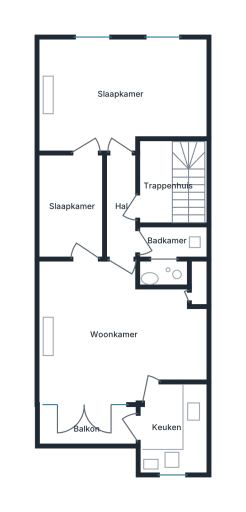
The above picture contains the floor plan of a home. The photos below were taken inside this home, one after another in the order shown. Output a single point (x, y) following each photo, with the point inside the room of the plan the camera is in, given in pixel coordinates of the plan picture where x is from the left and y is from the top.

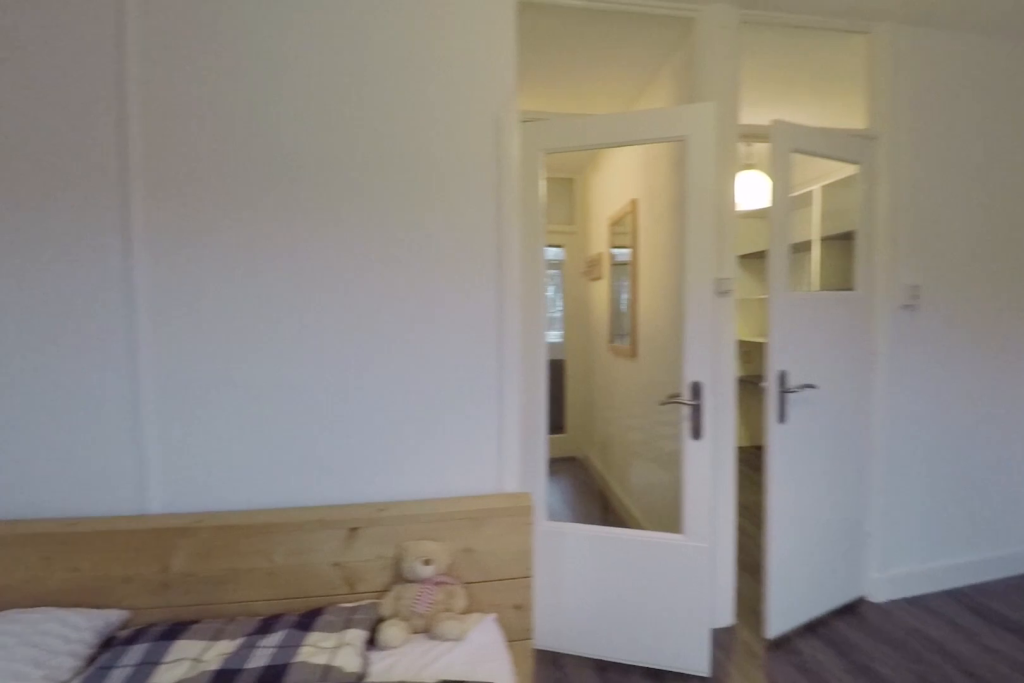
(122, 93)
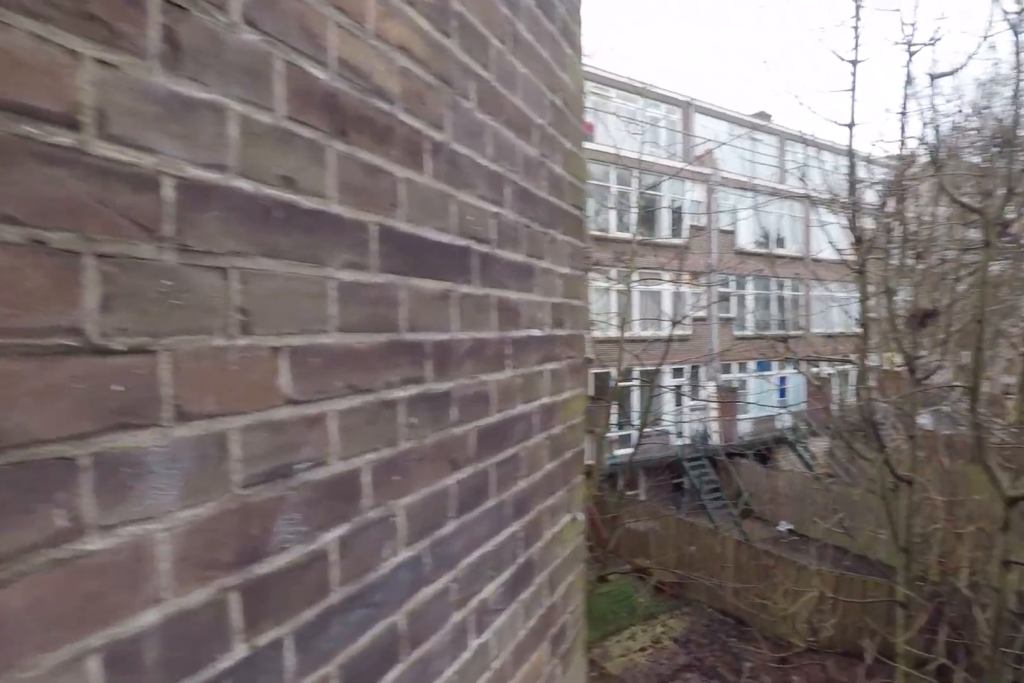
(86, 428)
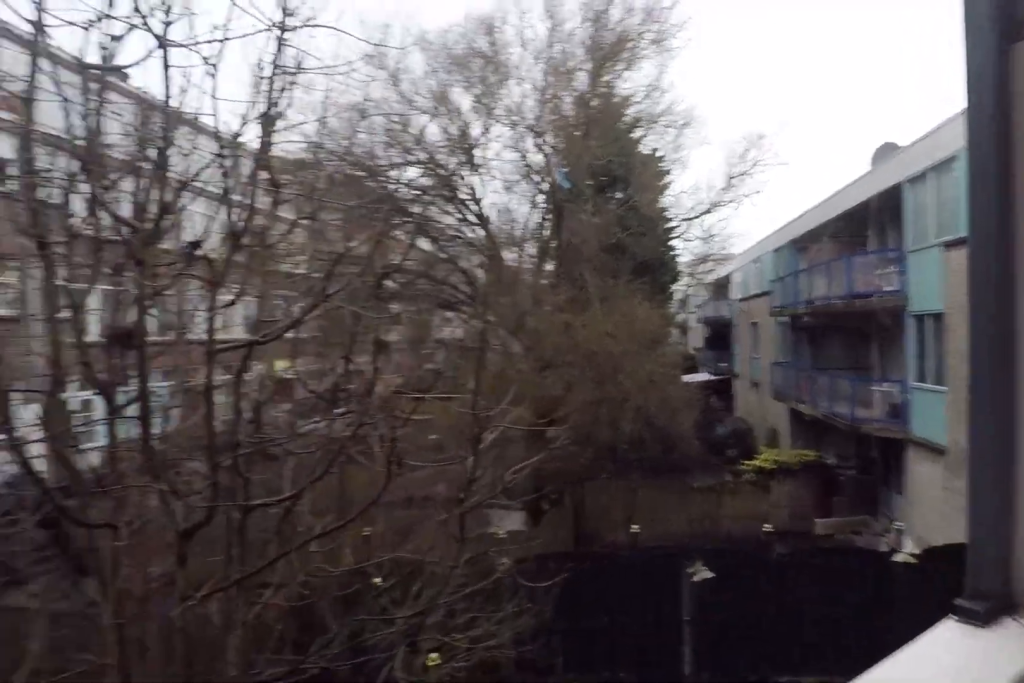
(86, 428)
